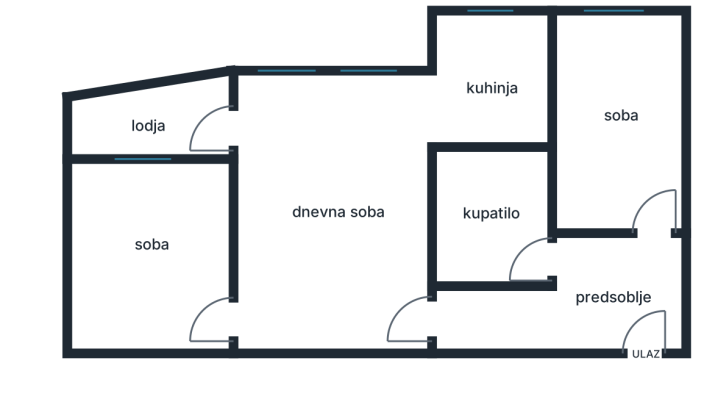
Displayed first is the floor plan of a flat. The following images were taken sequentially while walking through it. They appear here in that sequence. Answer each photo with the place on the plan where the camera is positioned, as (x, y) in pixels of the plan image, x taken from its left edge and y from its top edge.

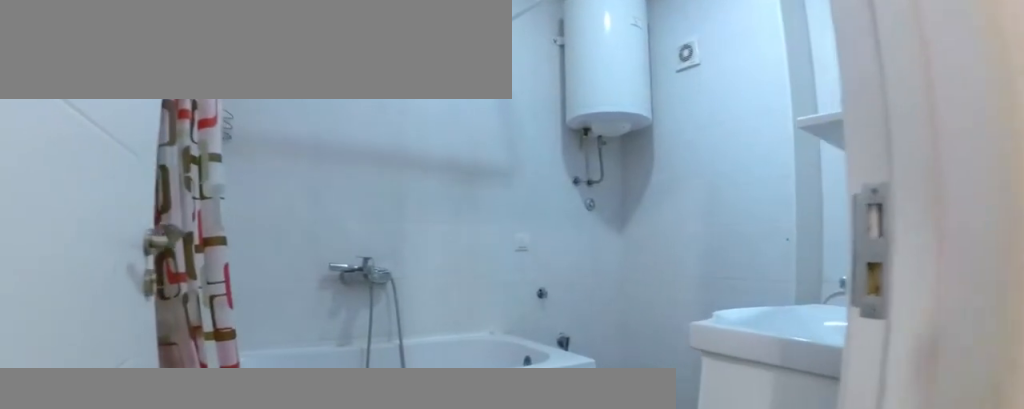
(571, 254)
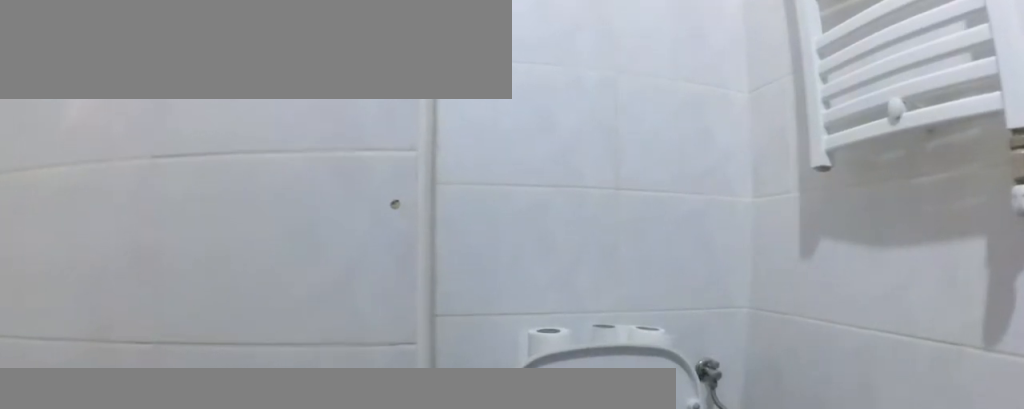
(516, 192)
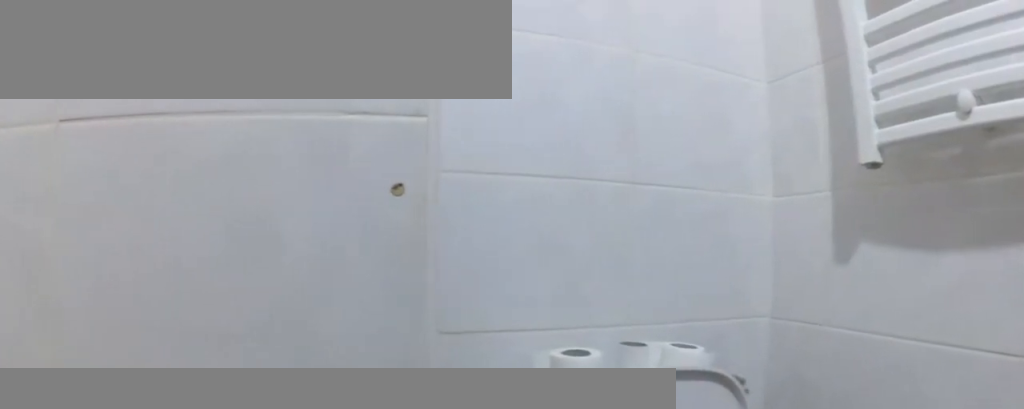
(517, 178)
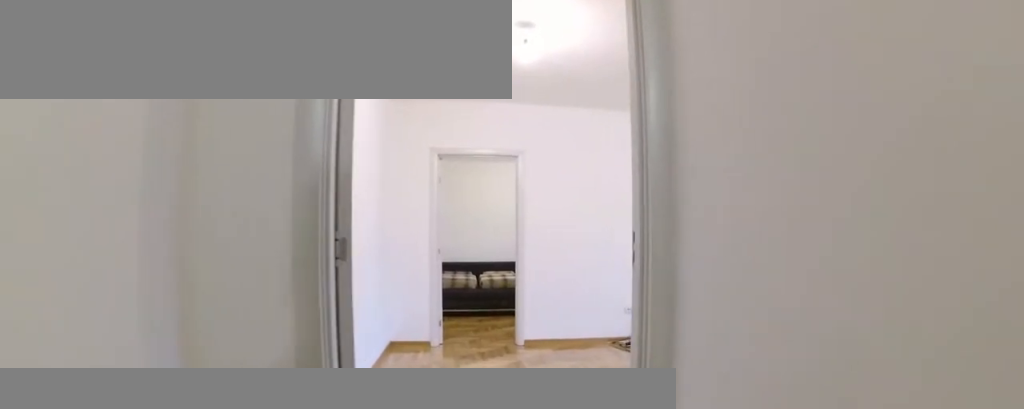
(508, 312)
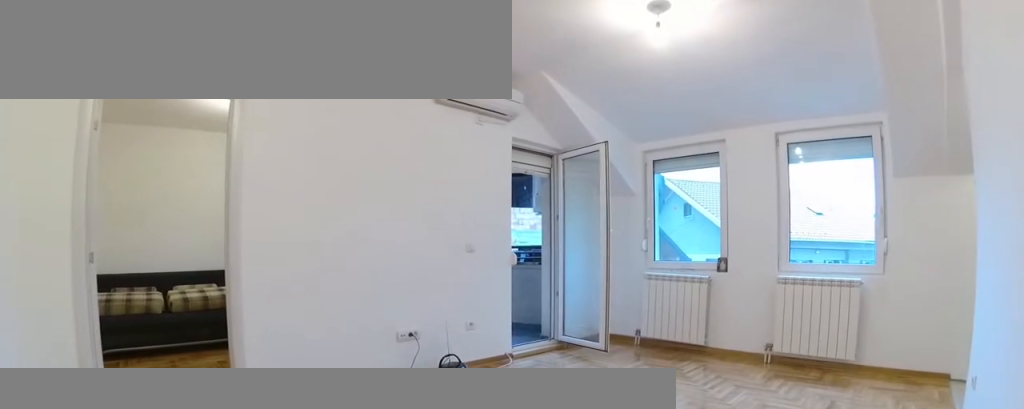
(420, 306)
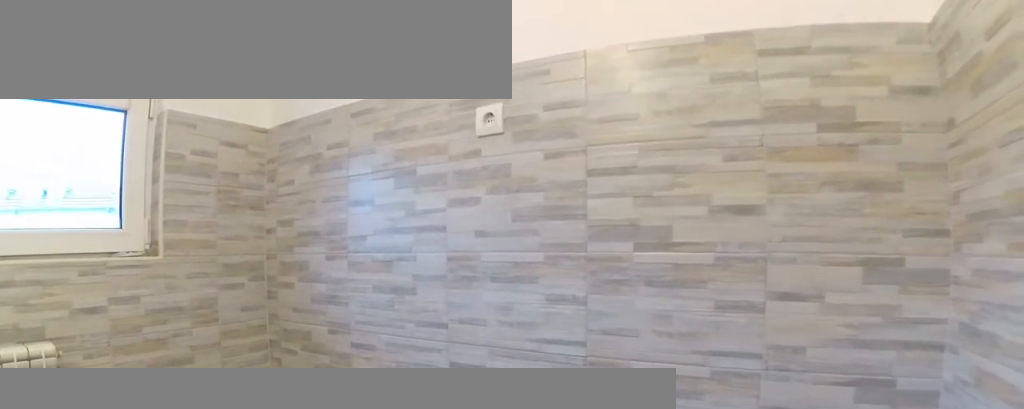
(469, 137)
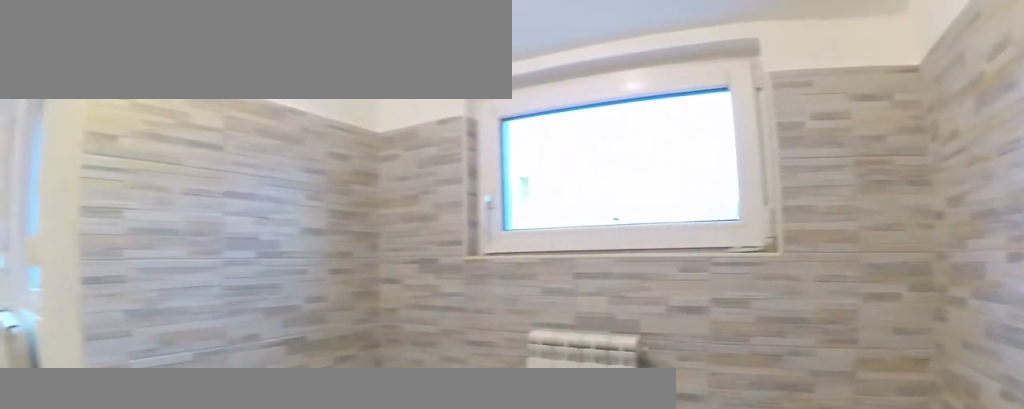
(539, 127)
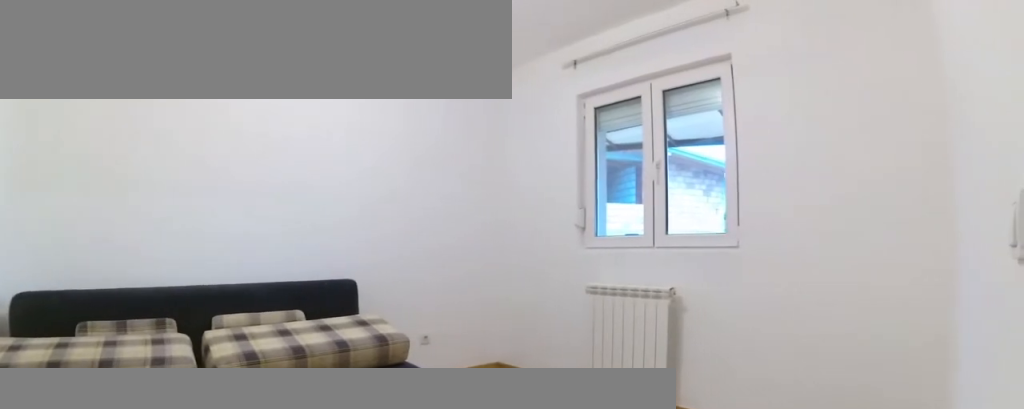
(235, 309)
